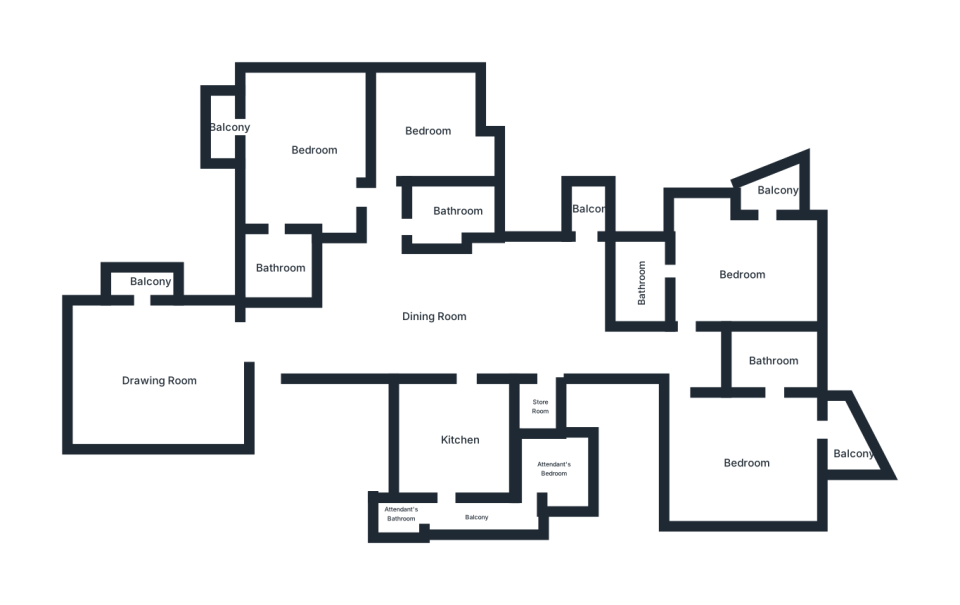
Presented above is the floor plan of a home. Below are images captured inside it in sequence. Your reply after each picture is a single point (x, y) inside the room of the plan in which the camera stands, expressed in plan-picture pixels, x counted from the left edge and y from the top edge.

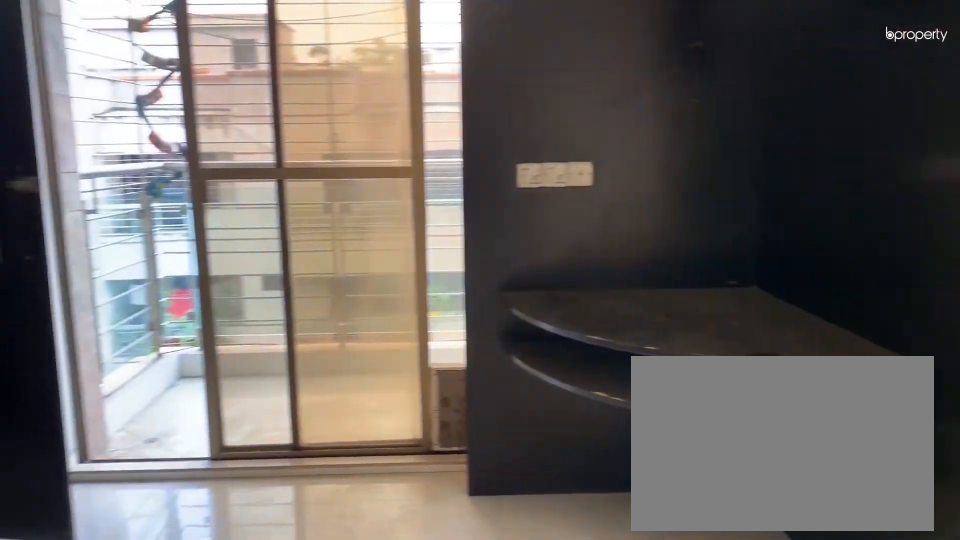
(315, 150)
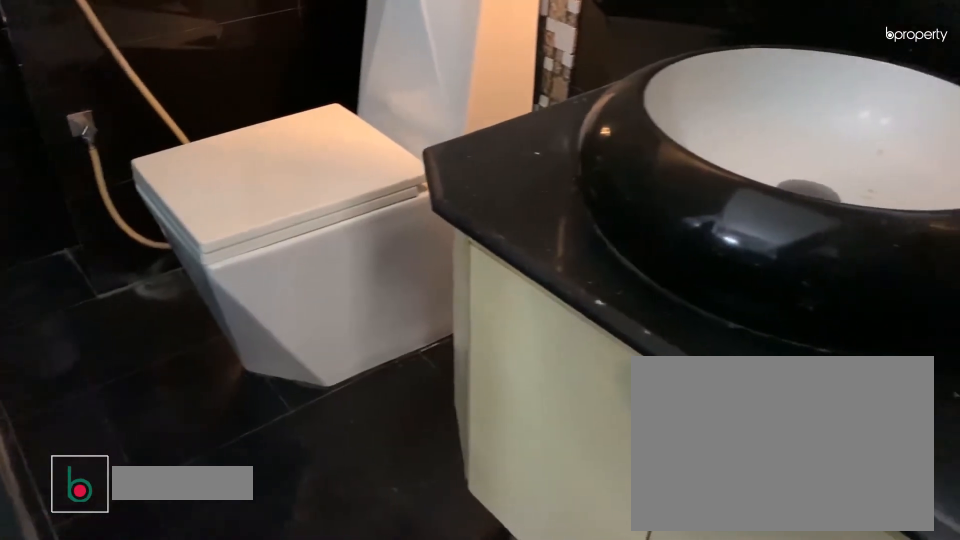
(279, 266)
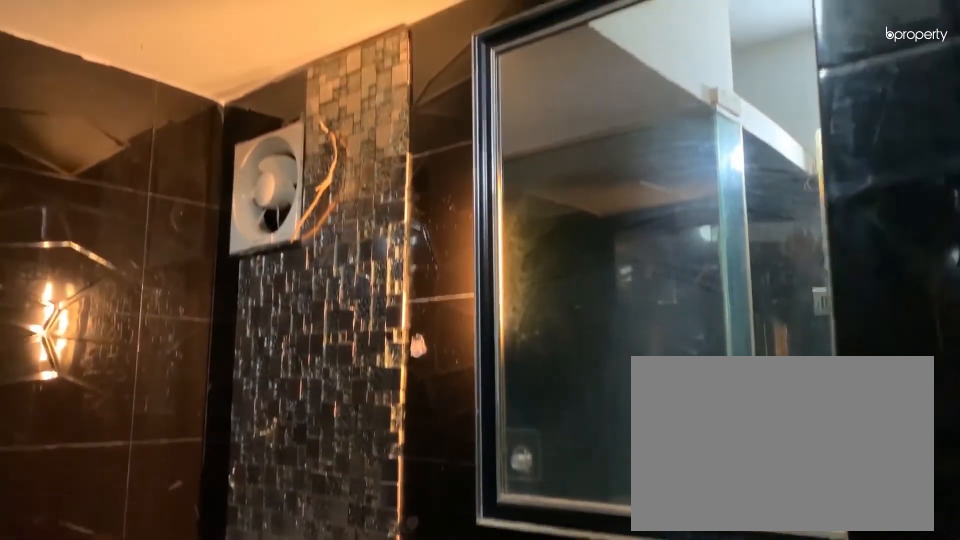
(279, 266)
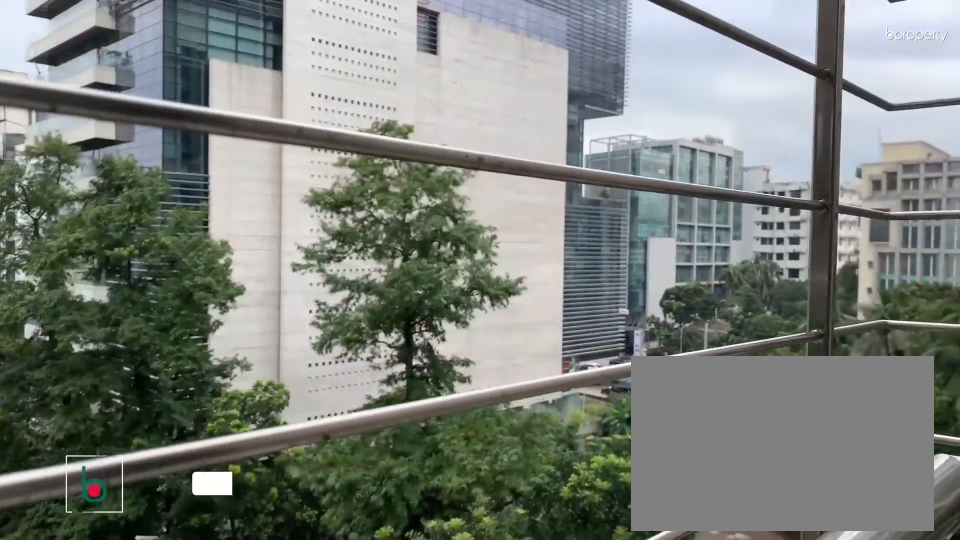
(229, 131)
